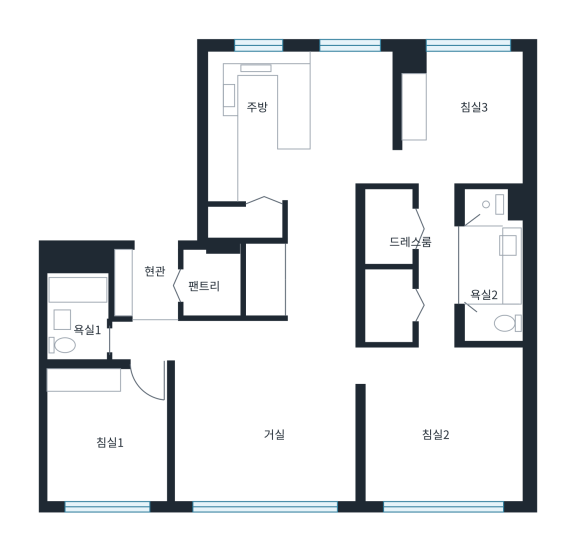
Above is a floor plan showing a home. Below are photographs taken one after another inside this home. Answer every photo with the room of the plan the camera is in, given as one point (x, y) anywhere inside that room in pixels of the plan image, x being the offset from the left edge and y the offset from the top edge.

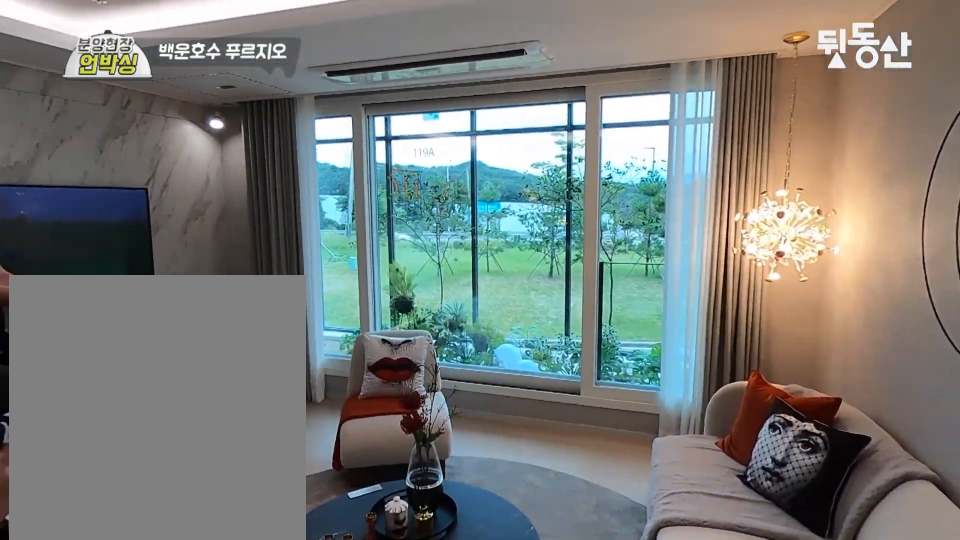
(277, 450)
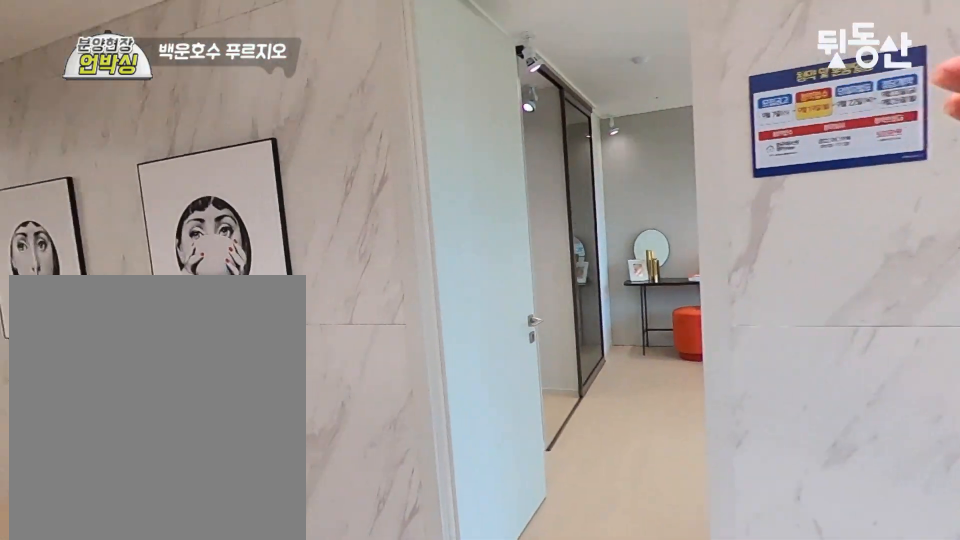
(277, 450)
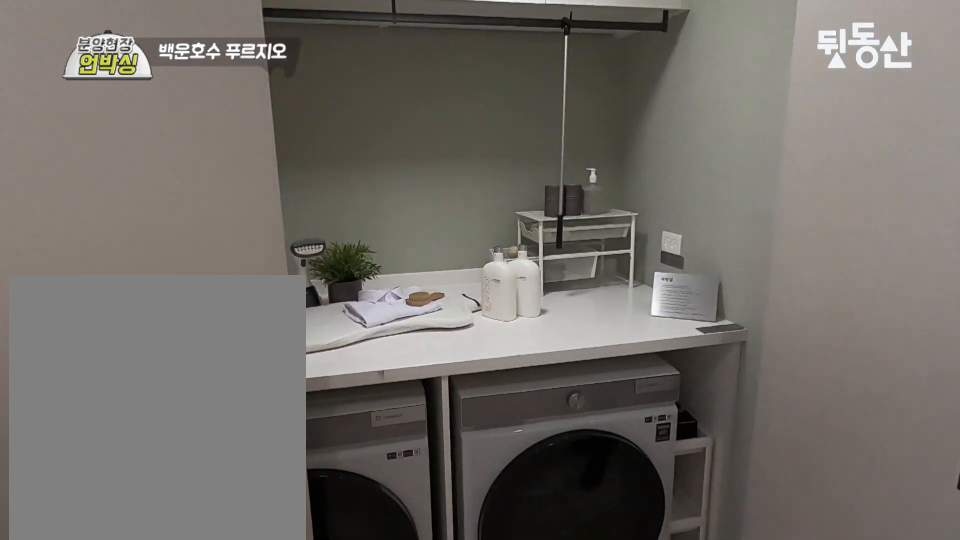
(322, 291)
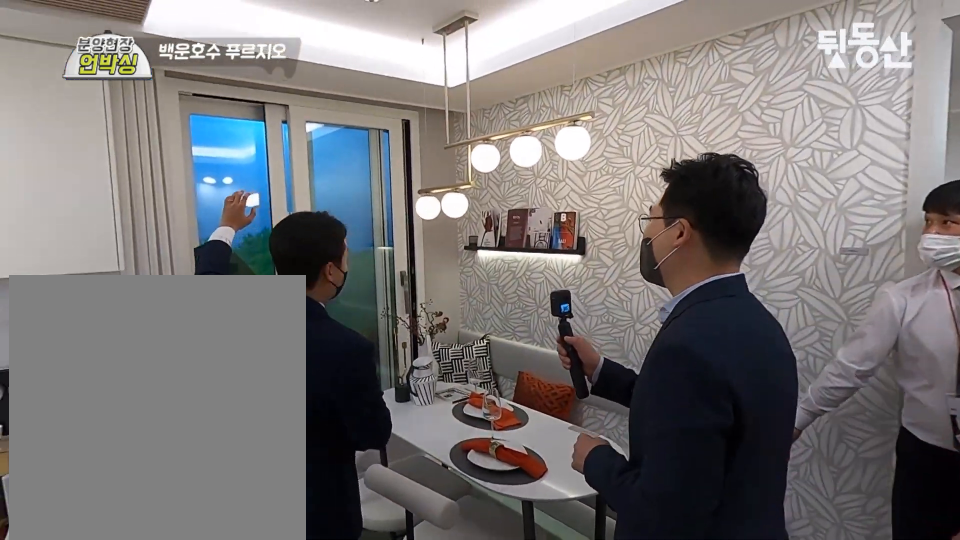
(349, 137)
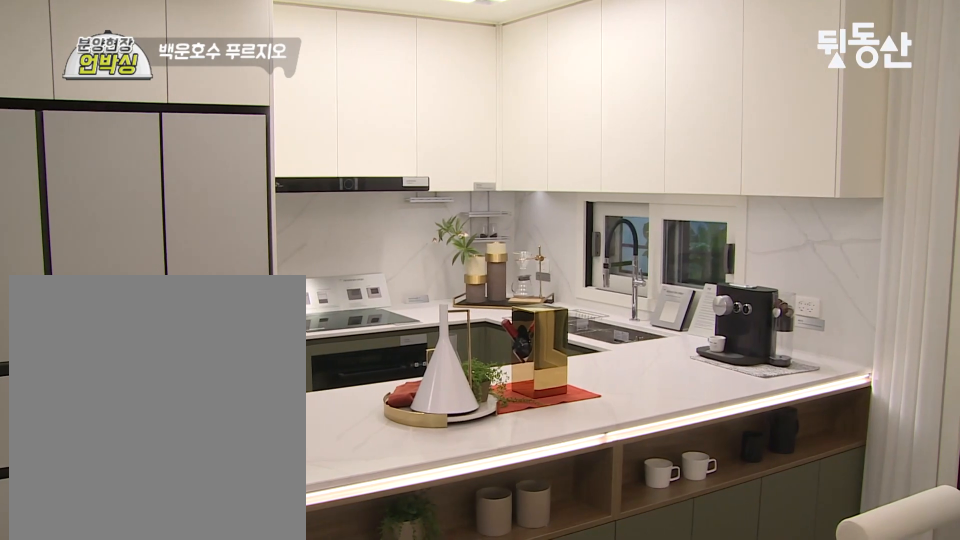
(350, 138)
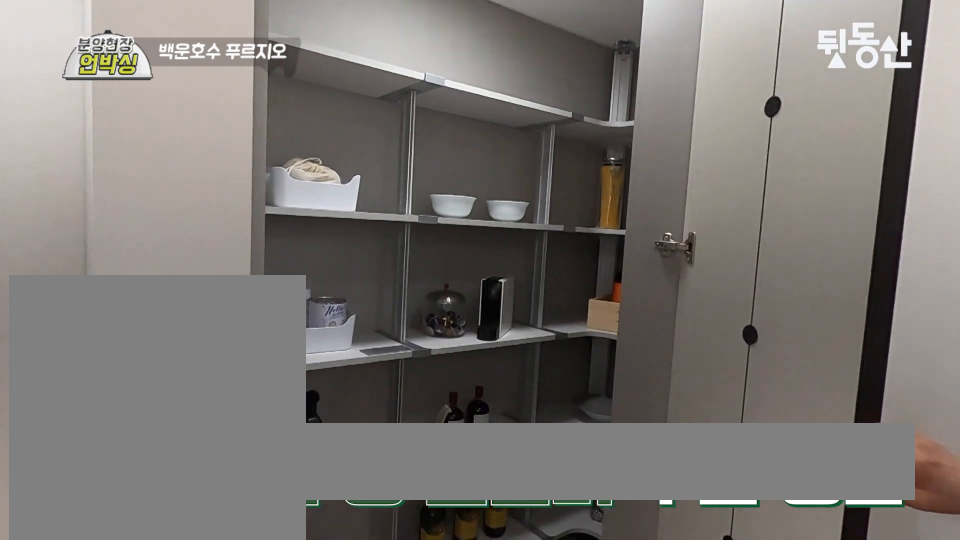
(265, 209)
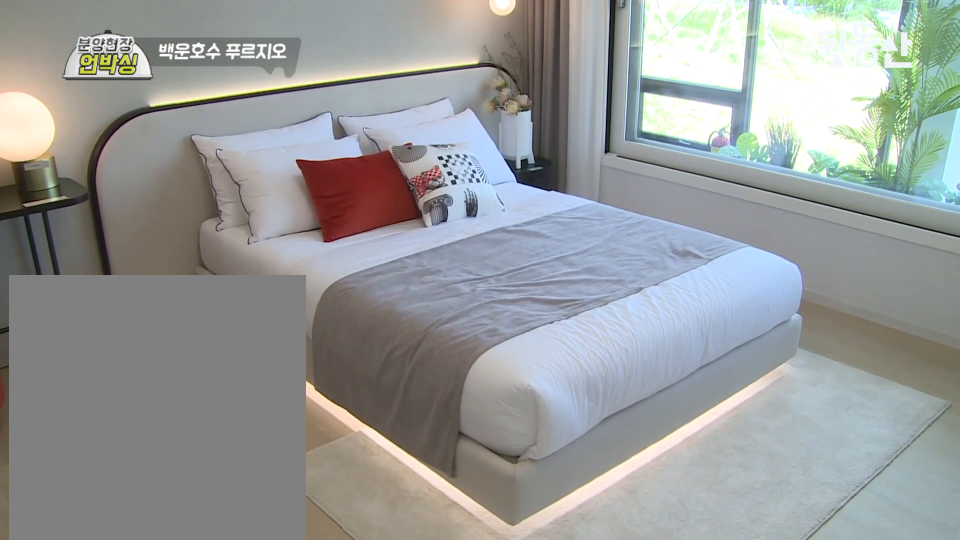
(443, 448)
